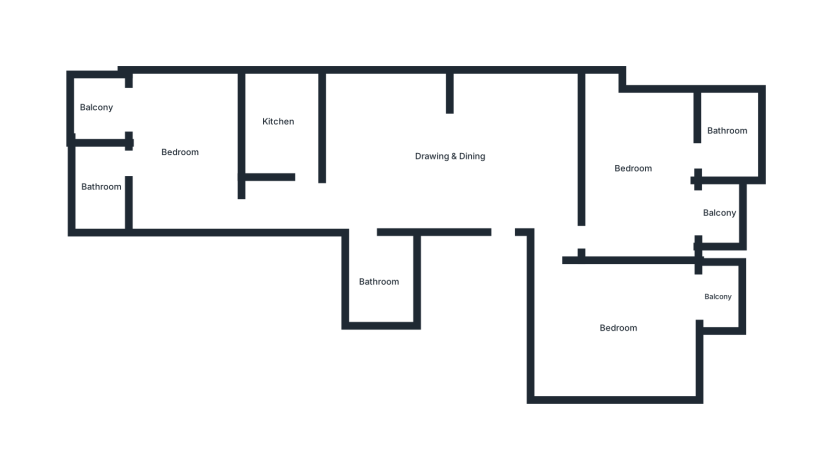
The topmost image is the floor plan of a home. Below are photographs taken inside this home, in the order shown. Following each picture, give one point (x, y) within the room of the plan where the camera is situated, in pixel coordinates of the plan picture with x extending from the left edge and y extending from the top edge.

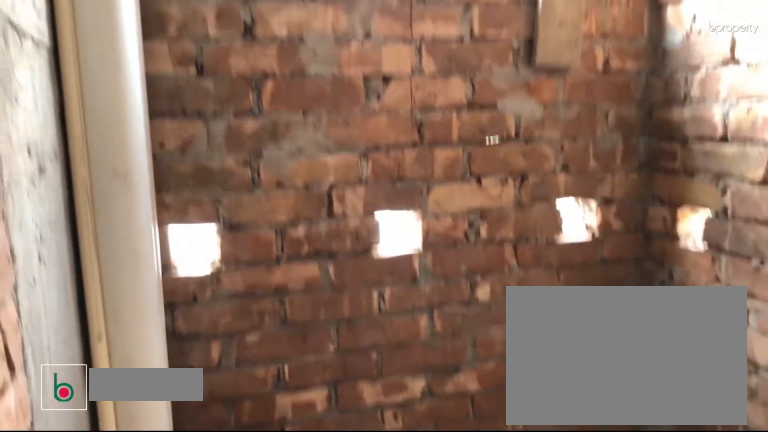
(725, 128)
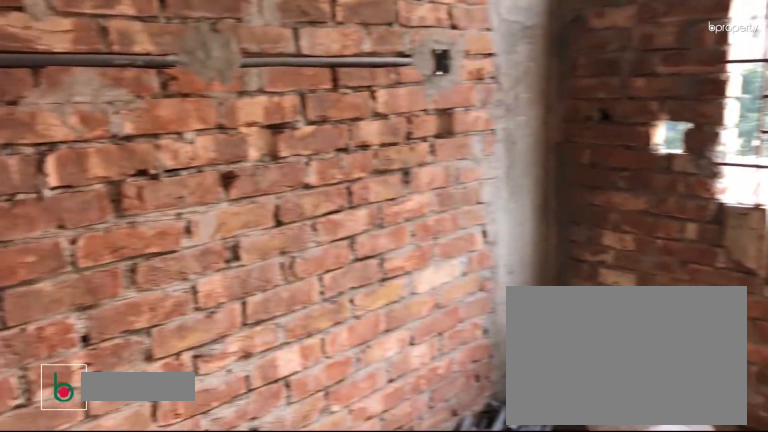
(279, 120)
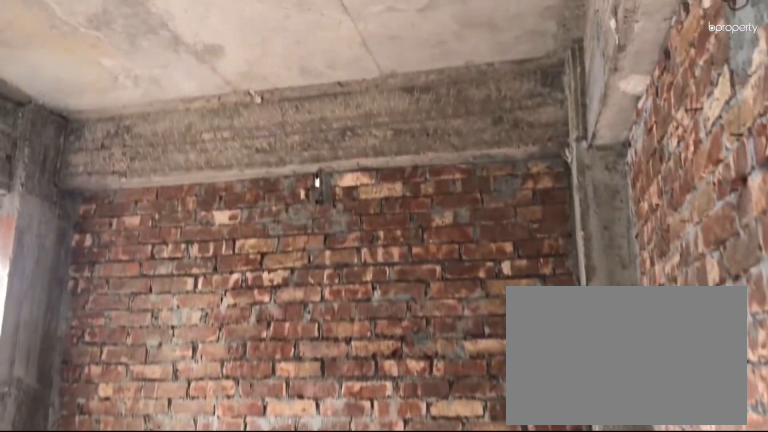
(175, 155)
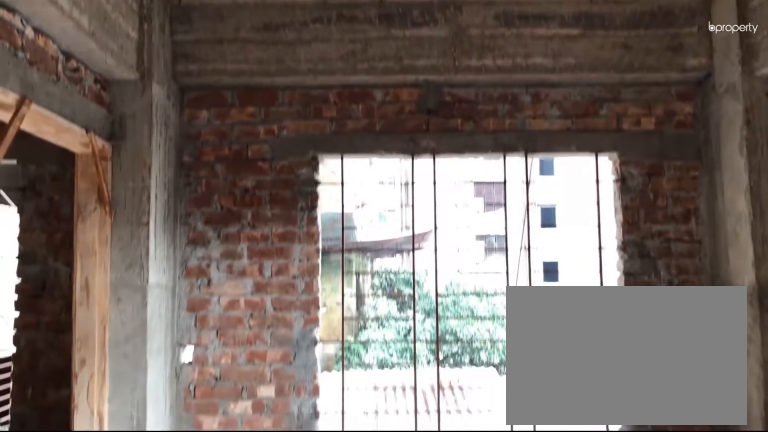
(175, 155)
